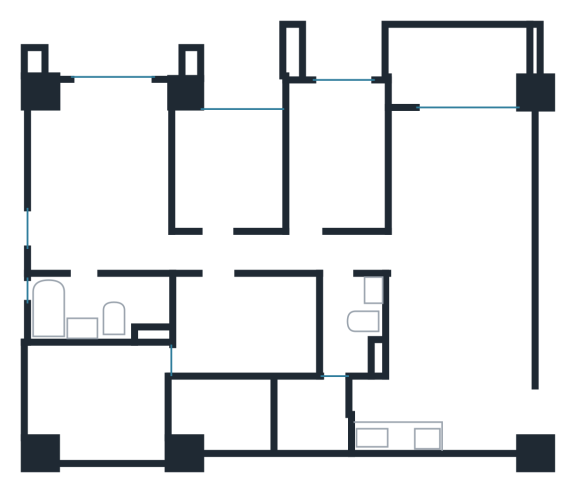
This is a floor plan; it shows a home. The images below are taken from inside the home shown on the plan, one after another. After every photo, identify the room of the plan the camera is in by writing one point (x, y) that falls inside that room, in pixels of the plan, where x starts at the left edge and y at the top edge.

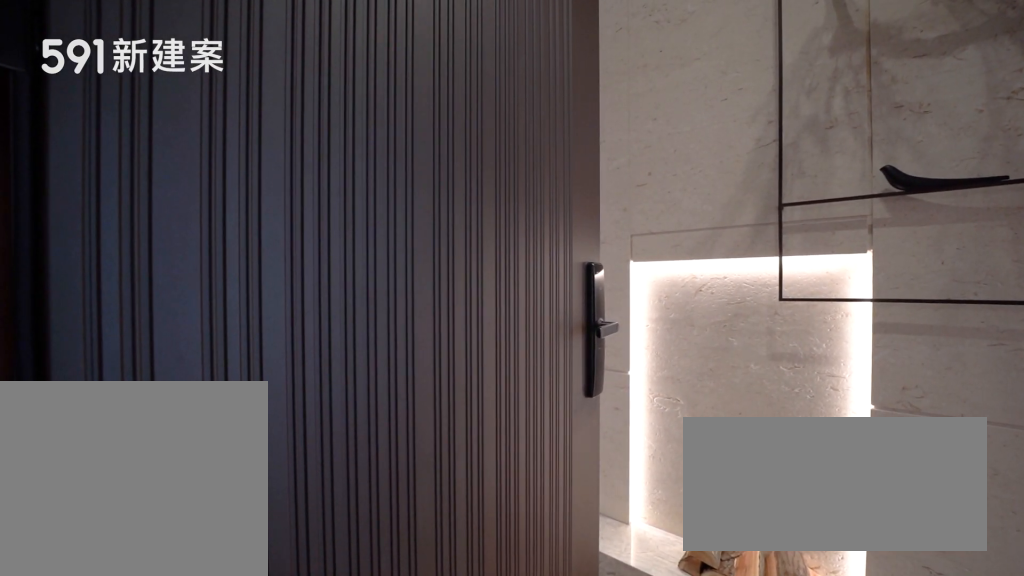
(499, 409)
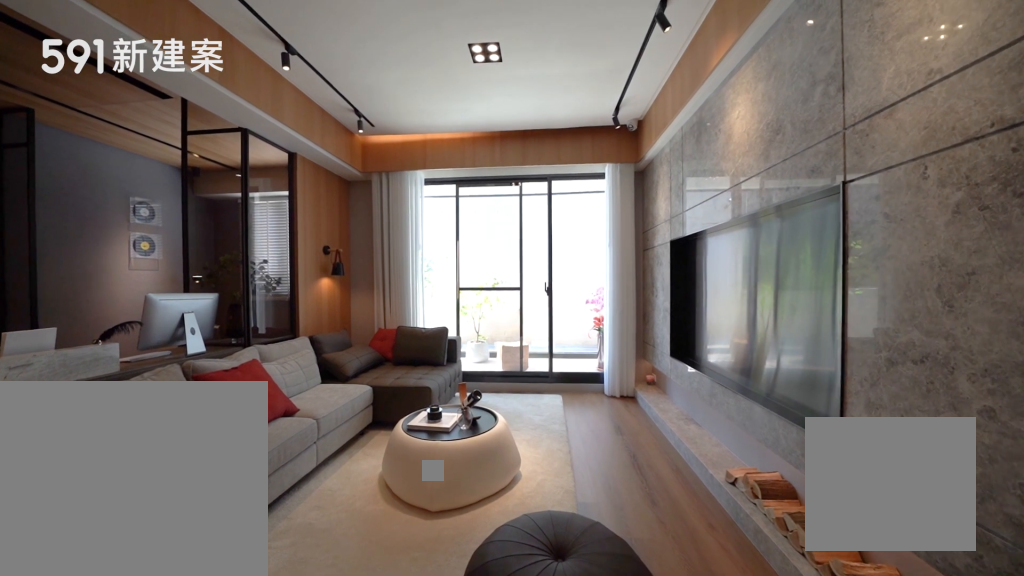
(462, 179)
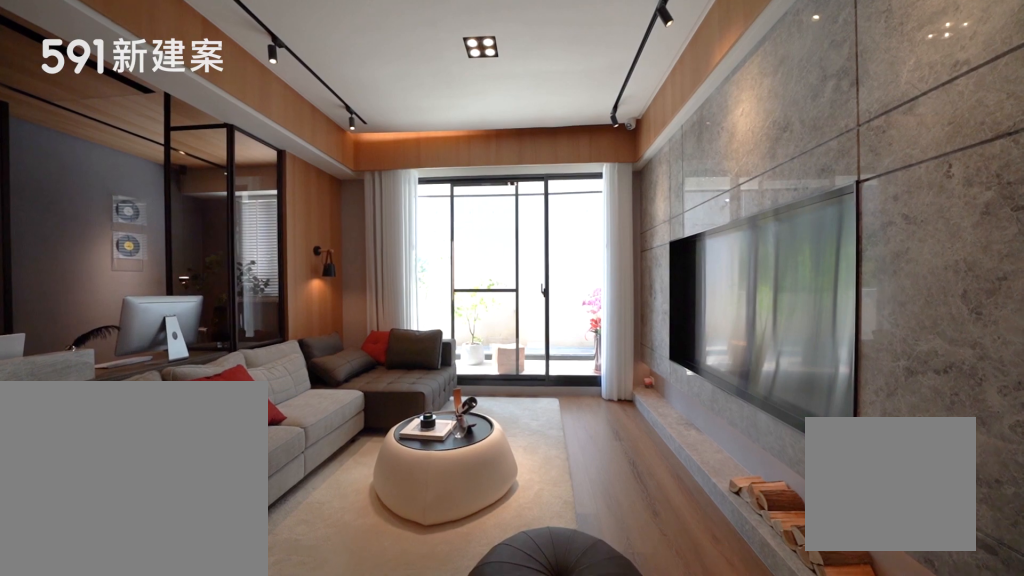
(462, 179)
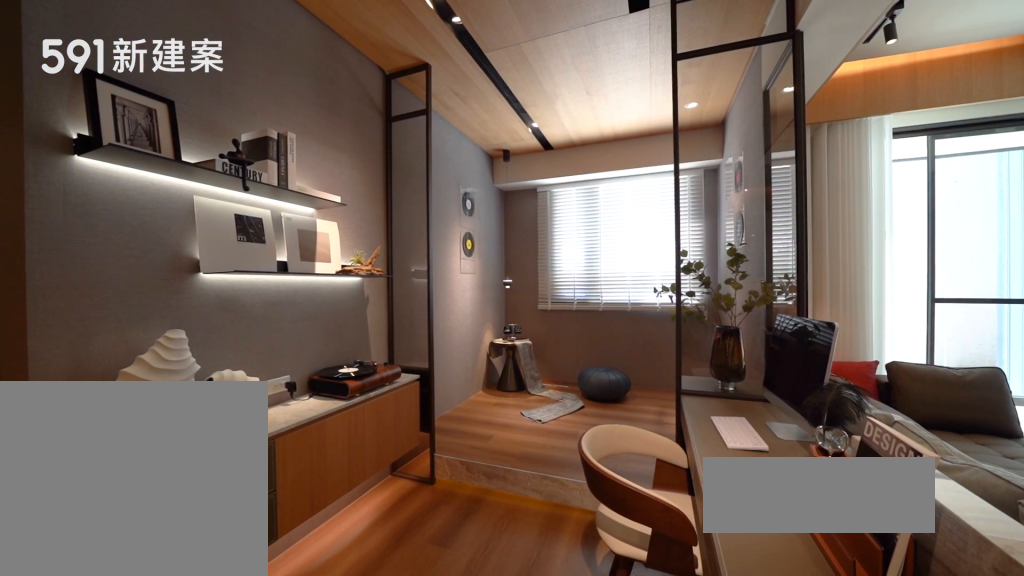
(336, 152)
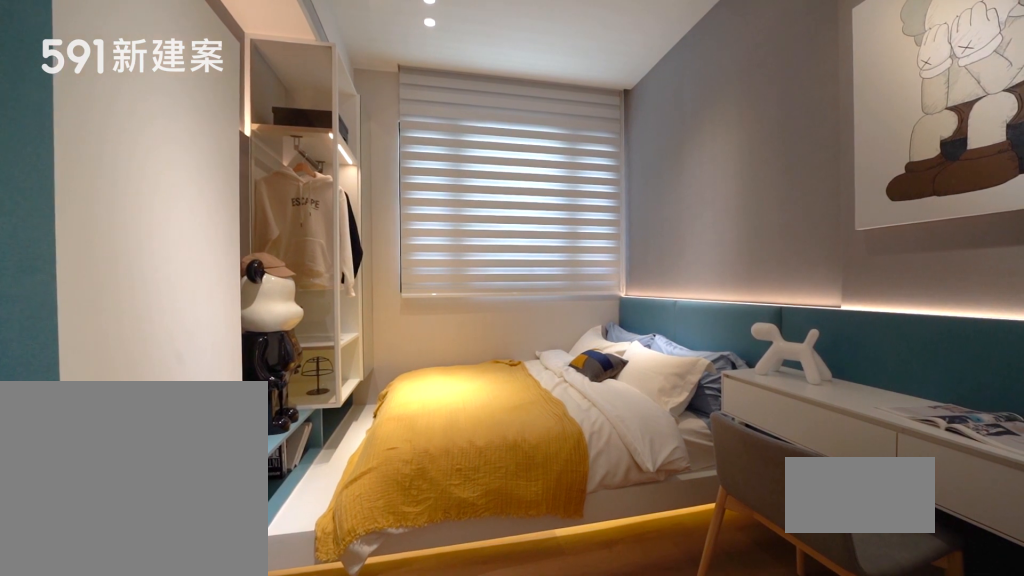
(229, 166)
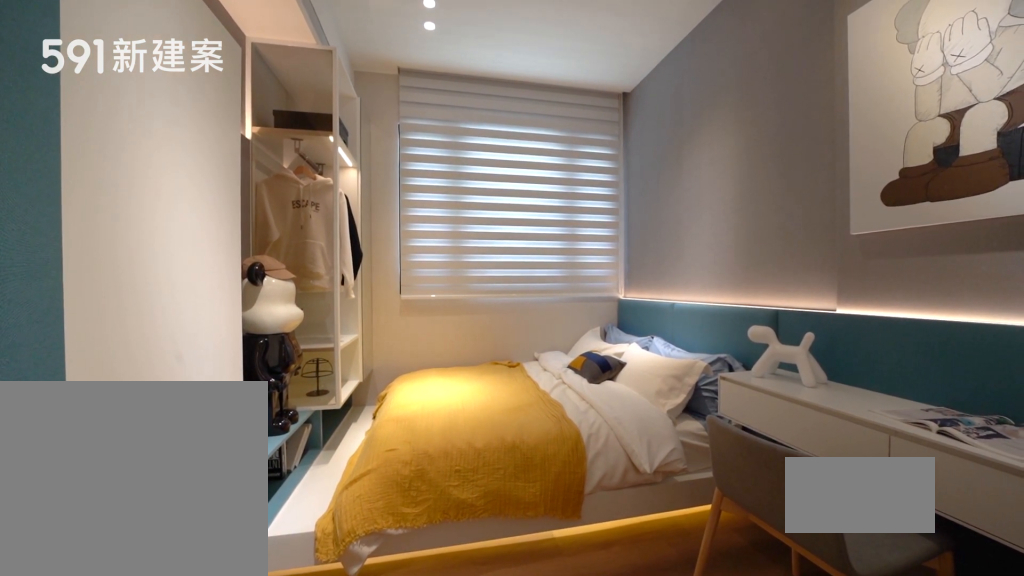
(229, 166)
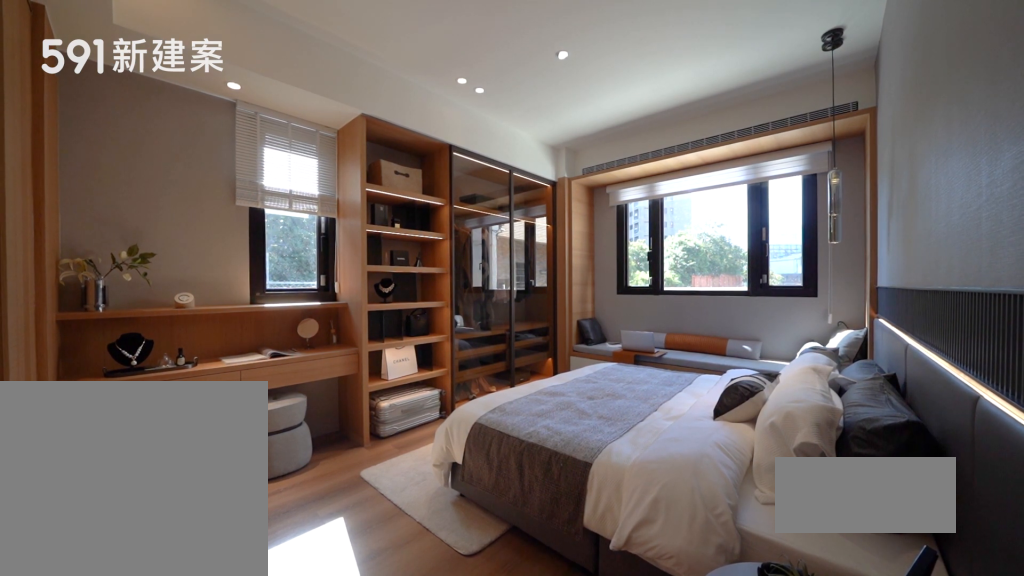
(102, 179)
